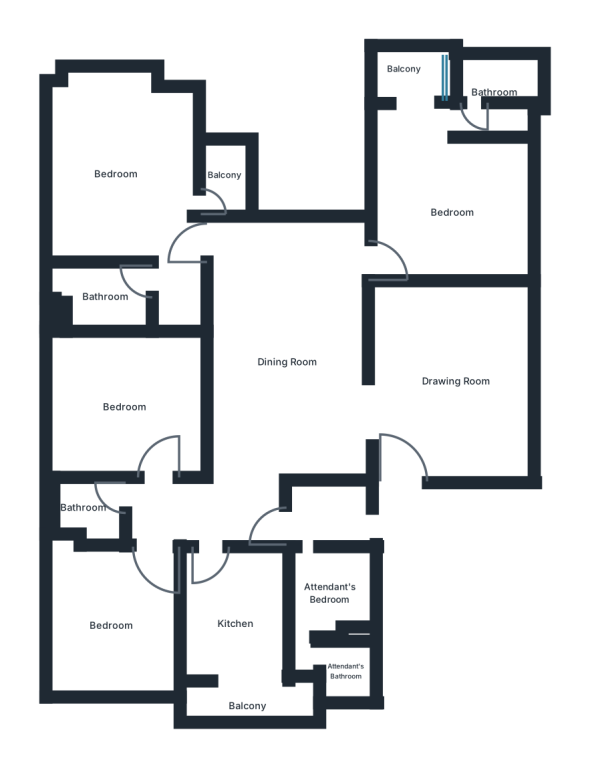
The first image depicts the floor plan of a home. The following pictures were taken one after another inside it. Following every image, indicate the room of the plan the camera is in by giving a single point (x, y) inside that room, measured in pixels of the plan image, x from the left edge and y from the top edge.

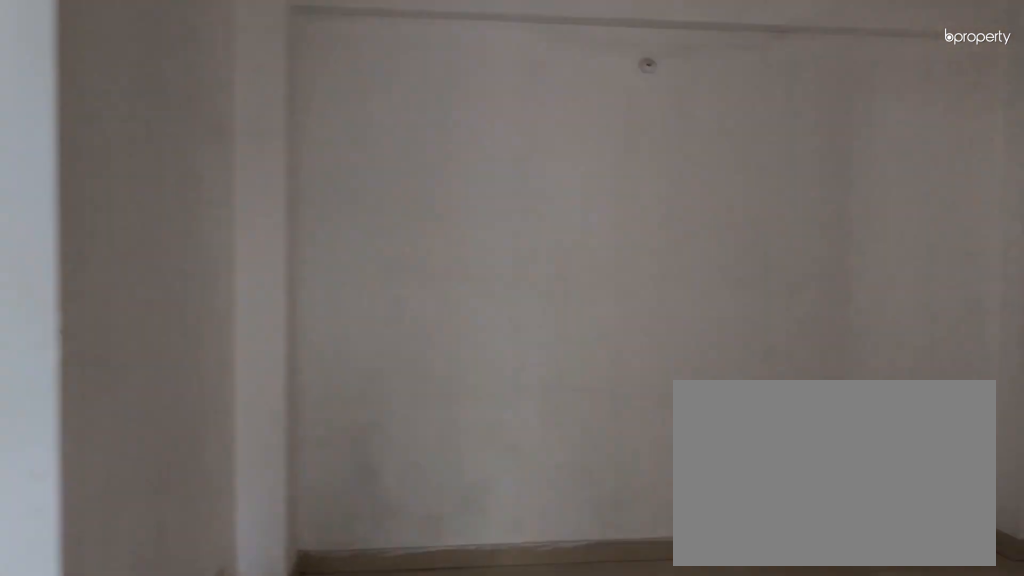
(454, 383)
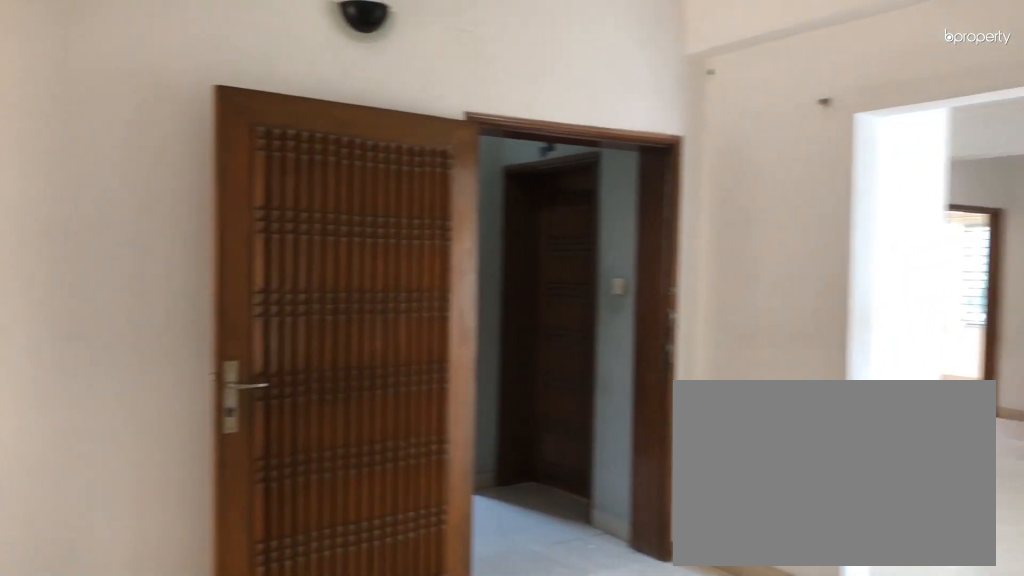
(454, 383)
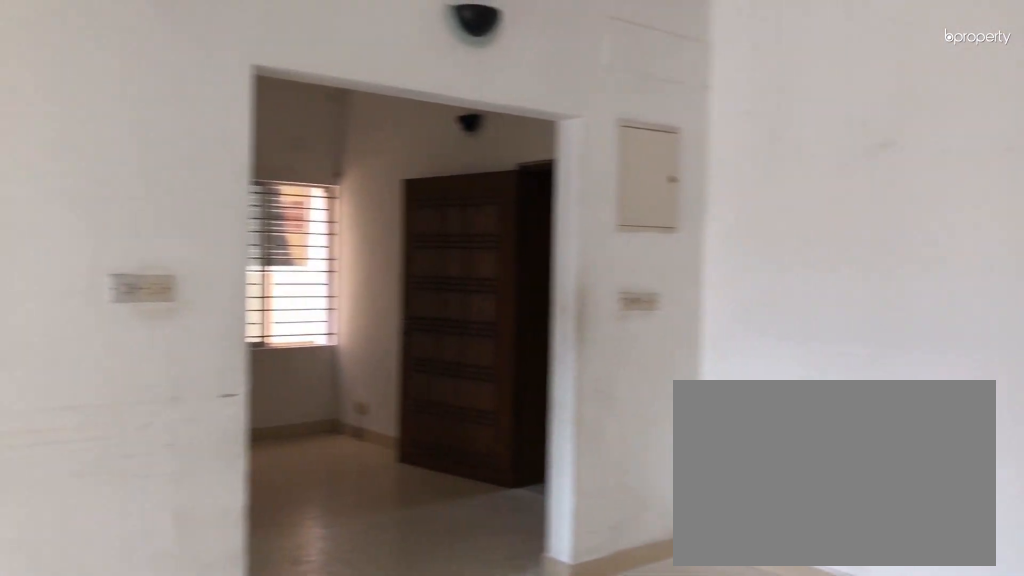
(285, 362)
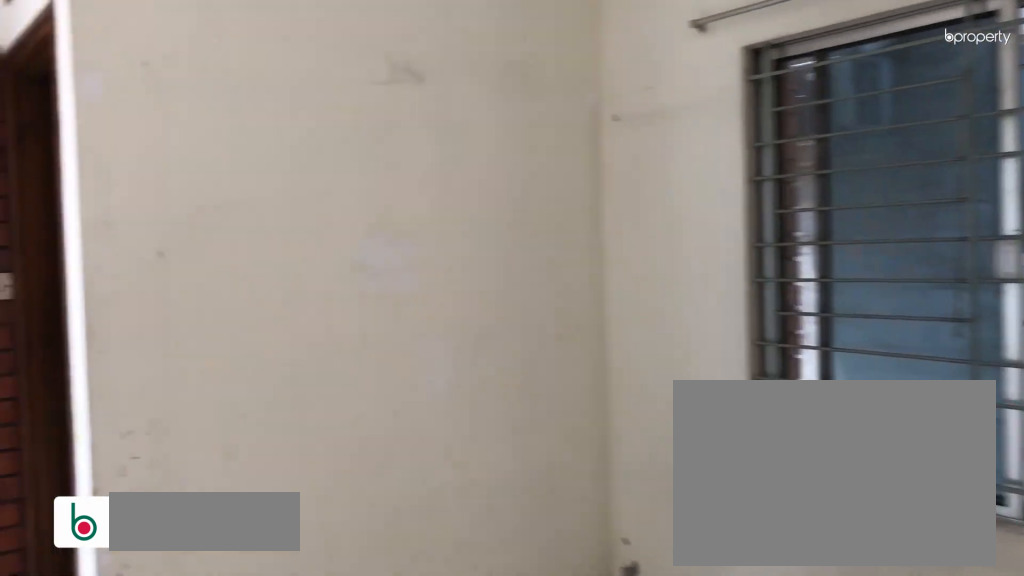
(451, 214)
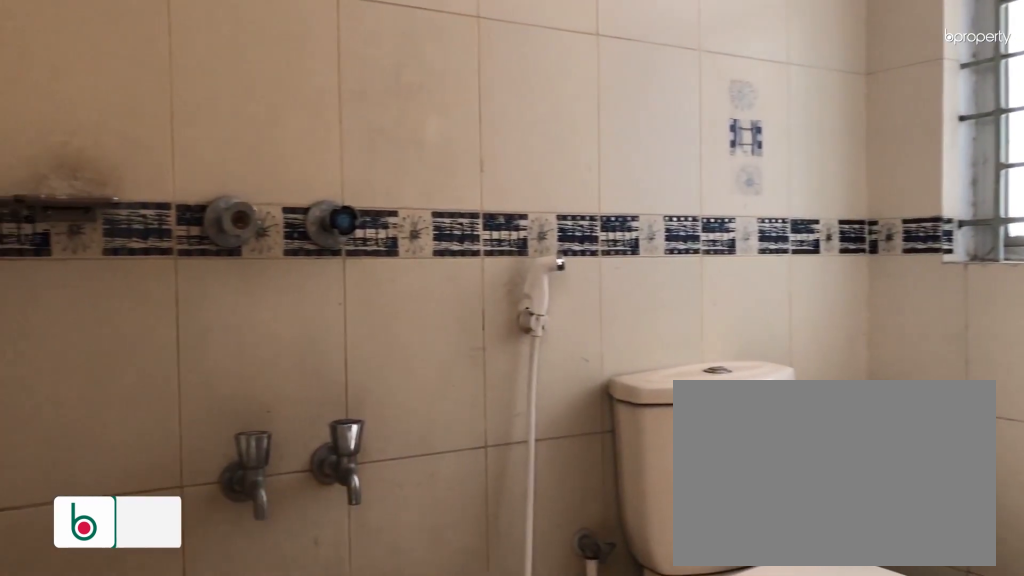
(494, 94)
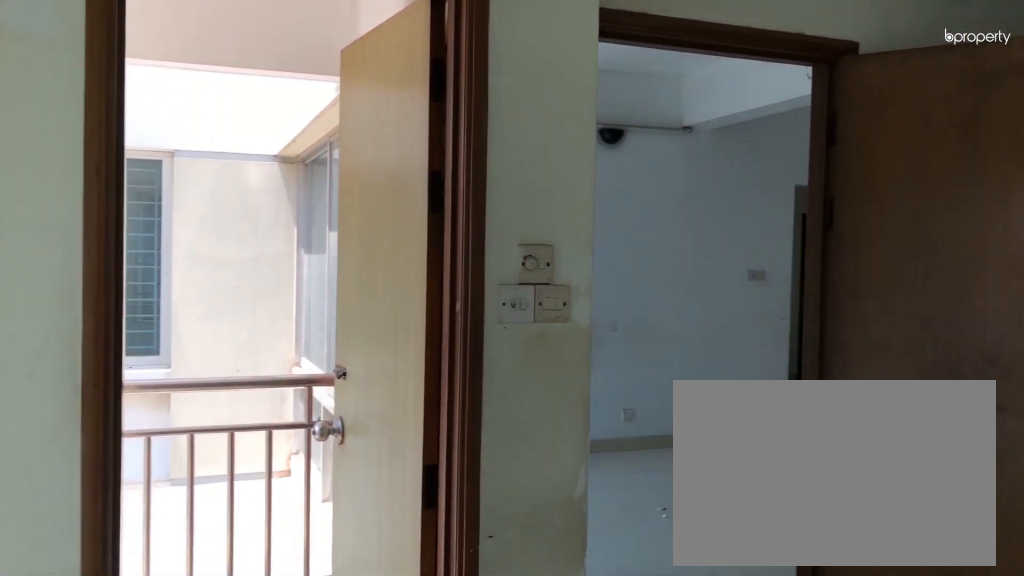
(112, 175)
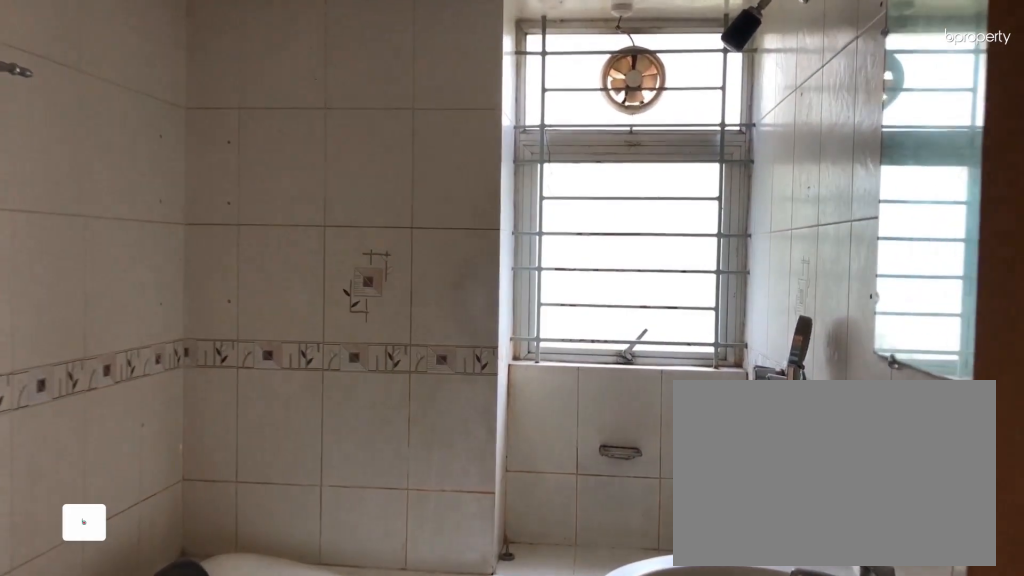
(103, 296)
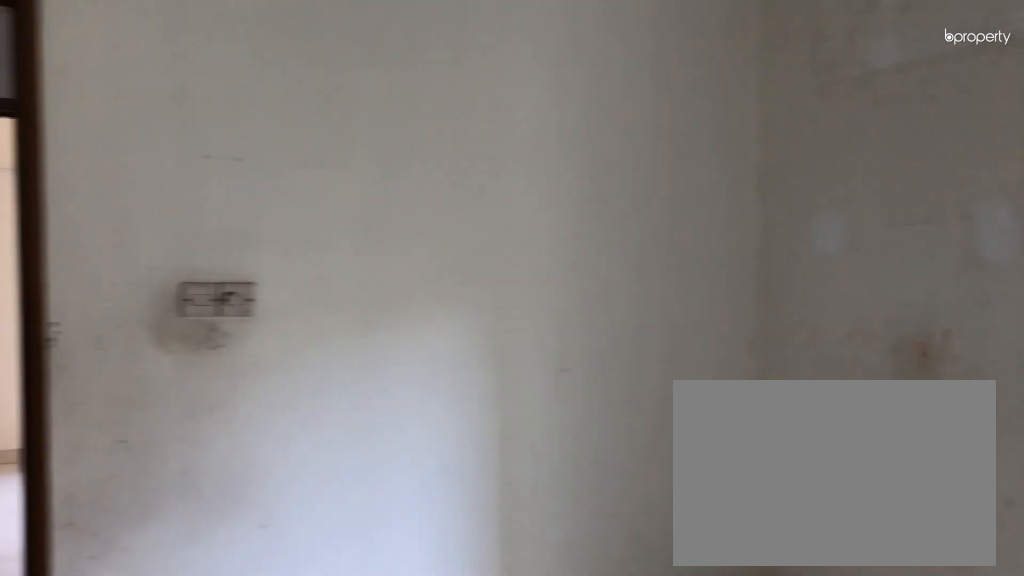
(123, 408)
